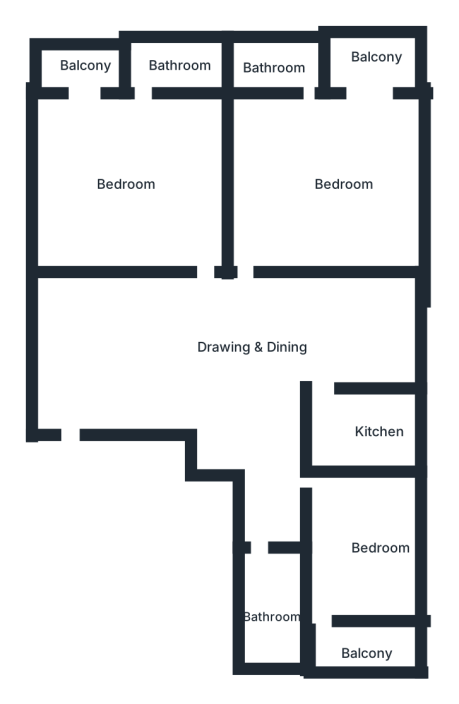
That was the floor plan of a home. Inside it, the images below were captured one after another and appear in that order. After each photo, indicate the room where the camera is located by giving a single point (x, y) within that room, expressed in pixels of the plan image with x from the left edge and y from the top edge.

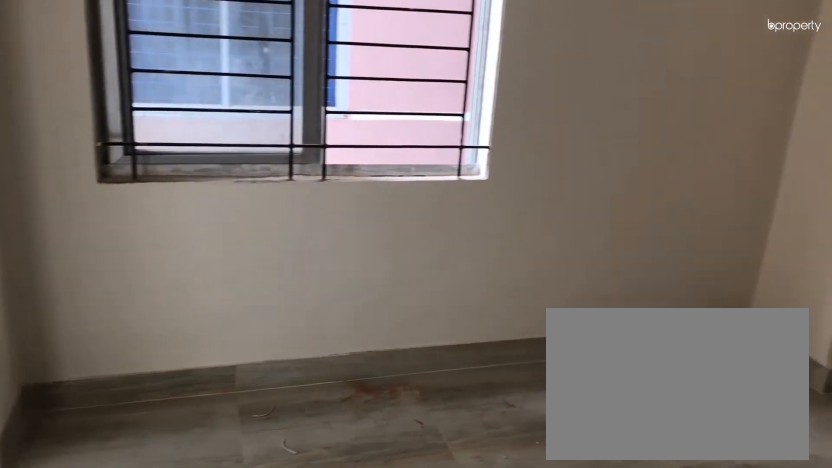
(354, 181)
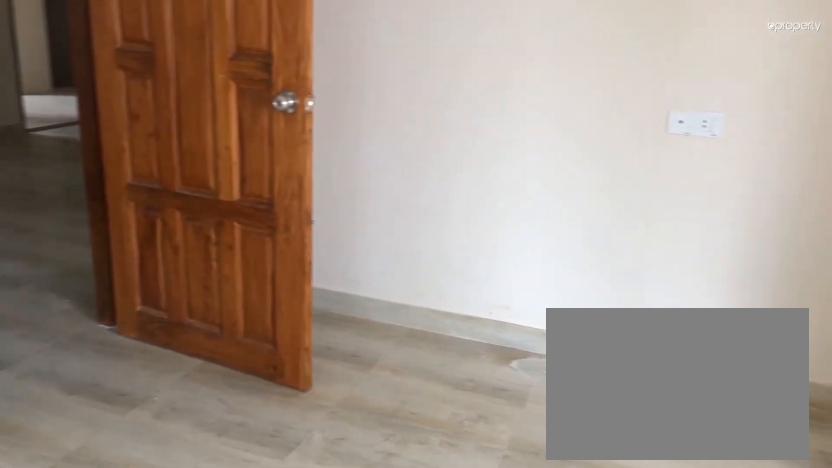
(354, 180)
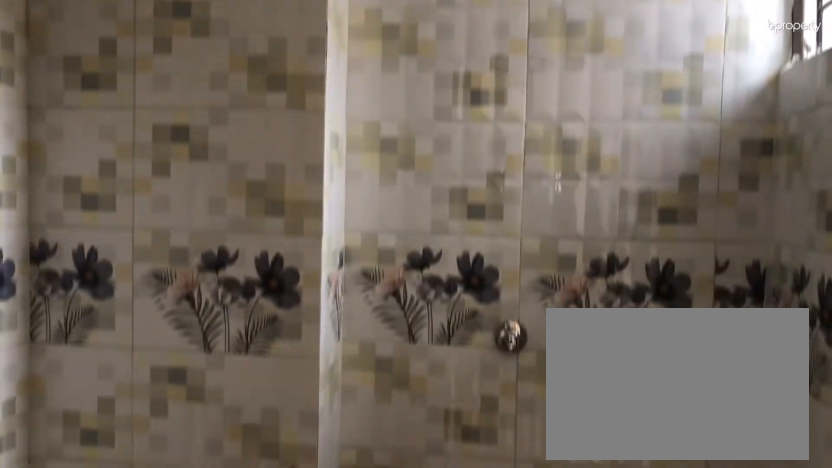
(281, 68)
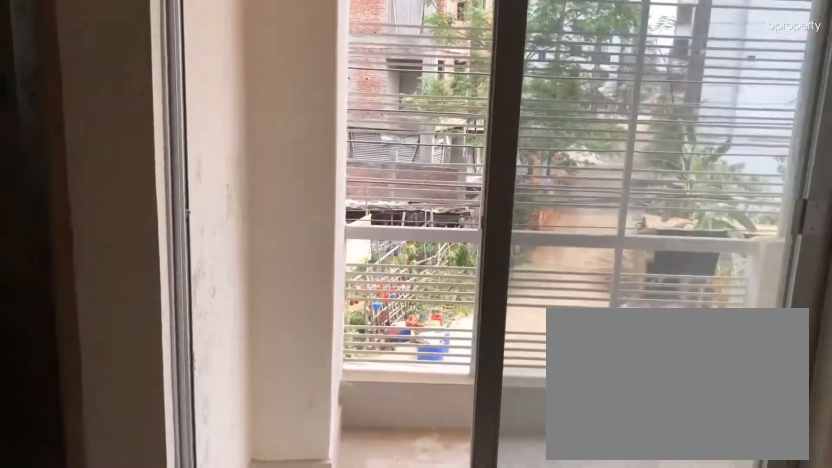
(374, 104)
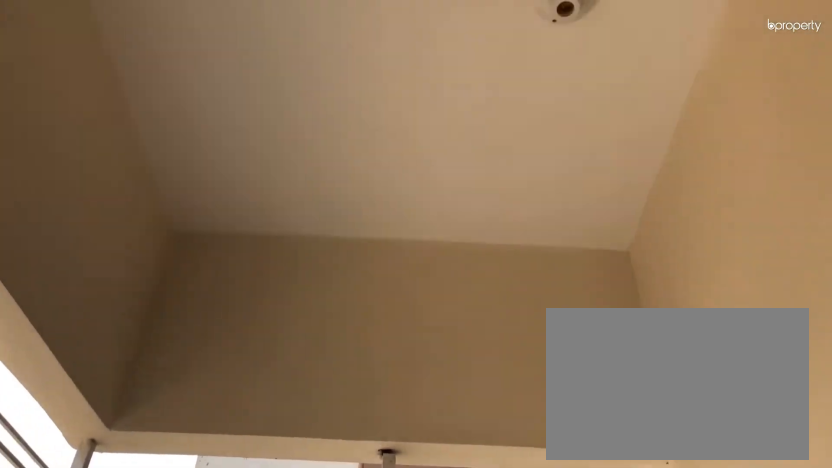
(372, 73)
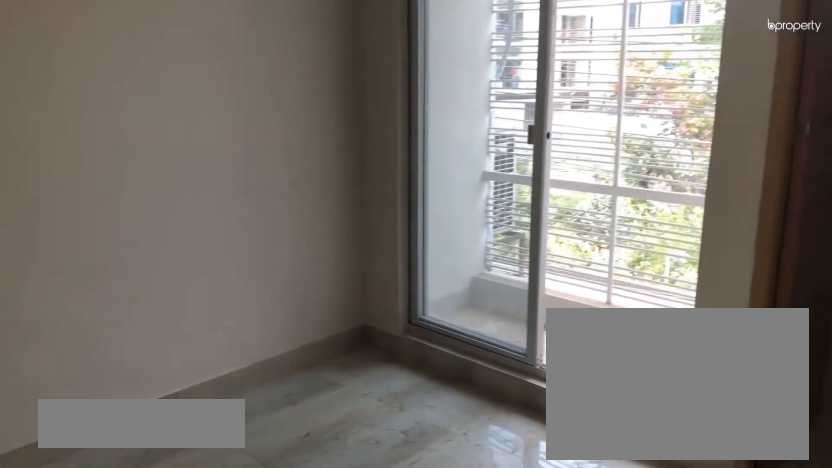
(135, 116)
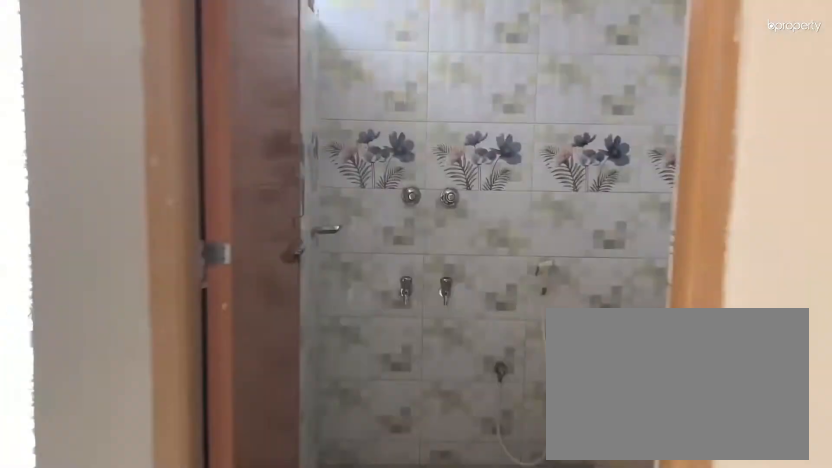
(135, 116)
